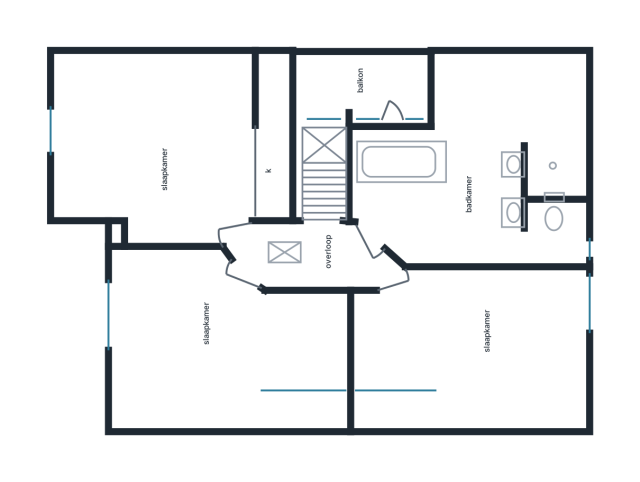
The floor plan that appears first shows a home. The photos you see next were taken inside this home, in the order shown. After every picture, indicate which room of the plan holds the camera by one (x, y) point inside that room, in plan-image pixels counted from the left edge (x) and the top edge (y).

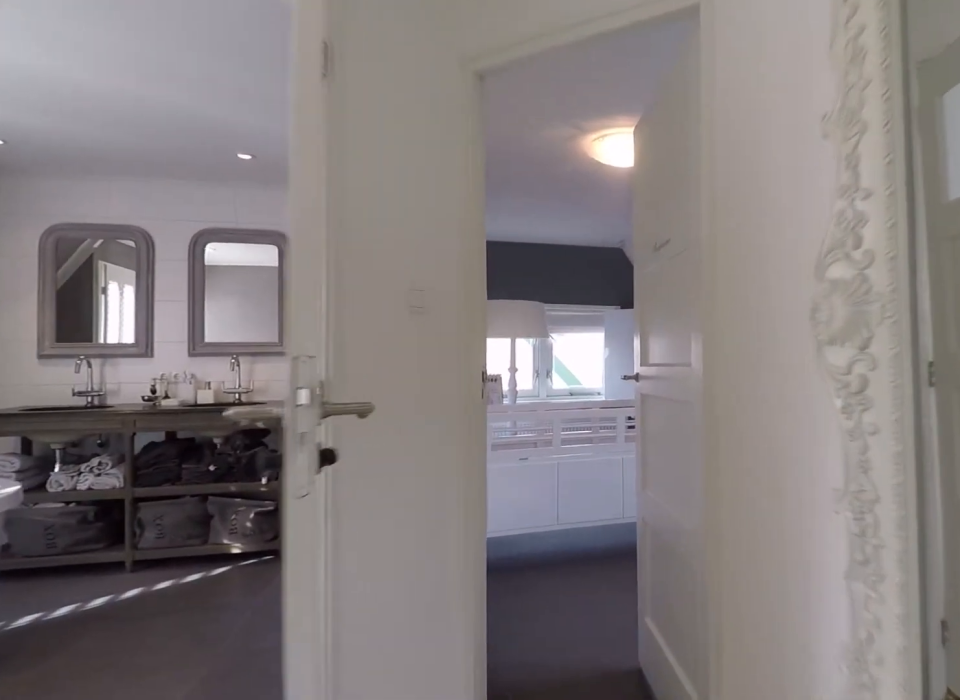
(312, 255)
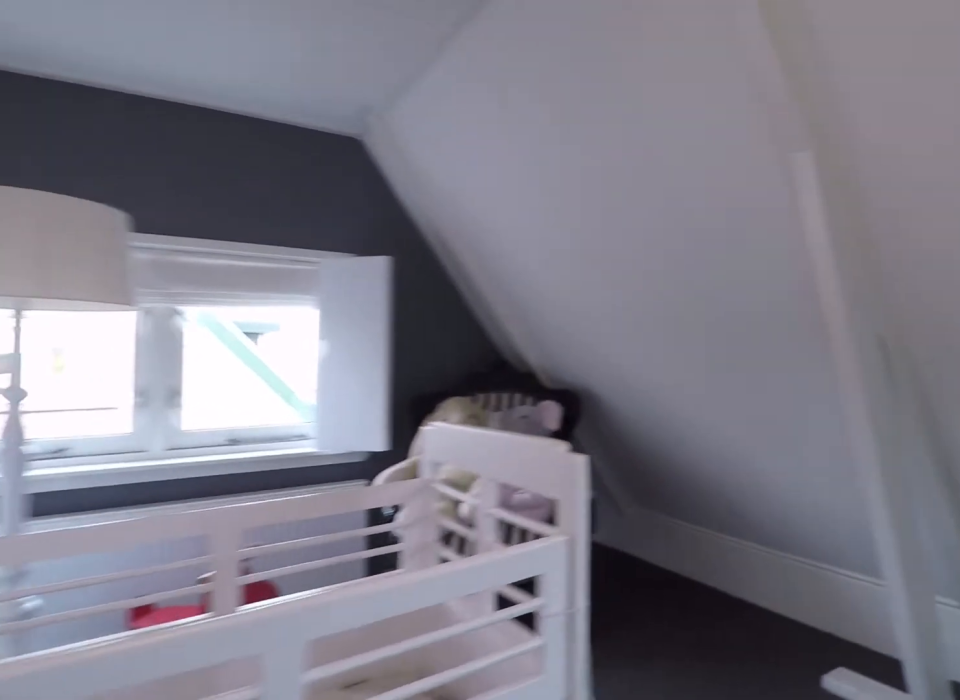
(477, 325)
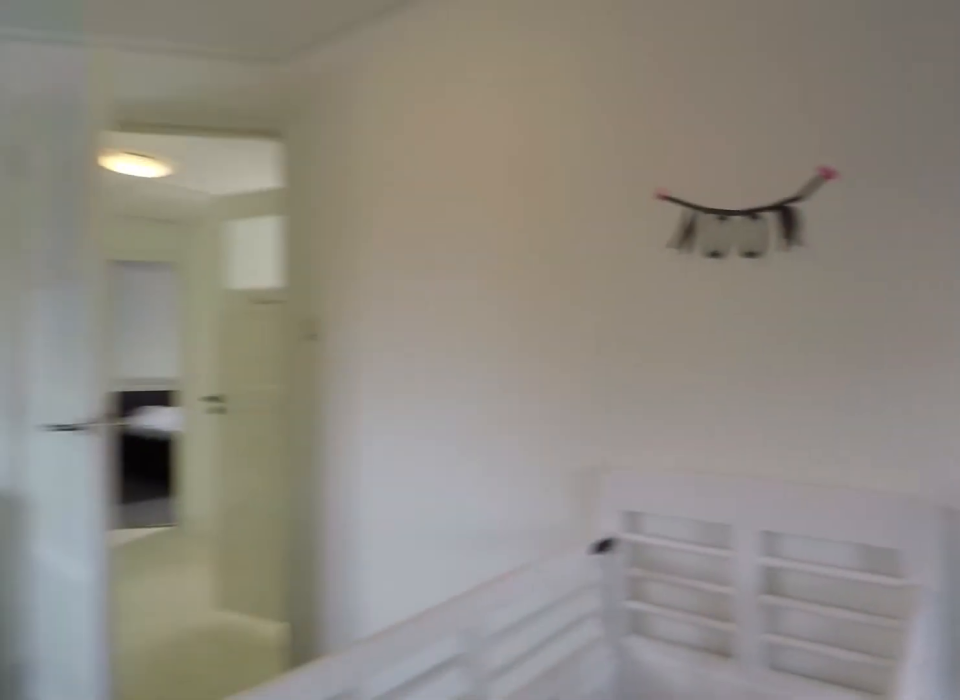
(477, 325)
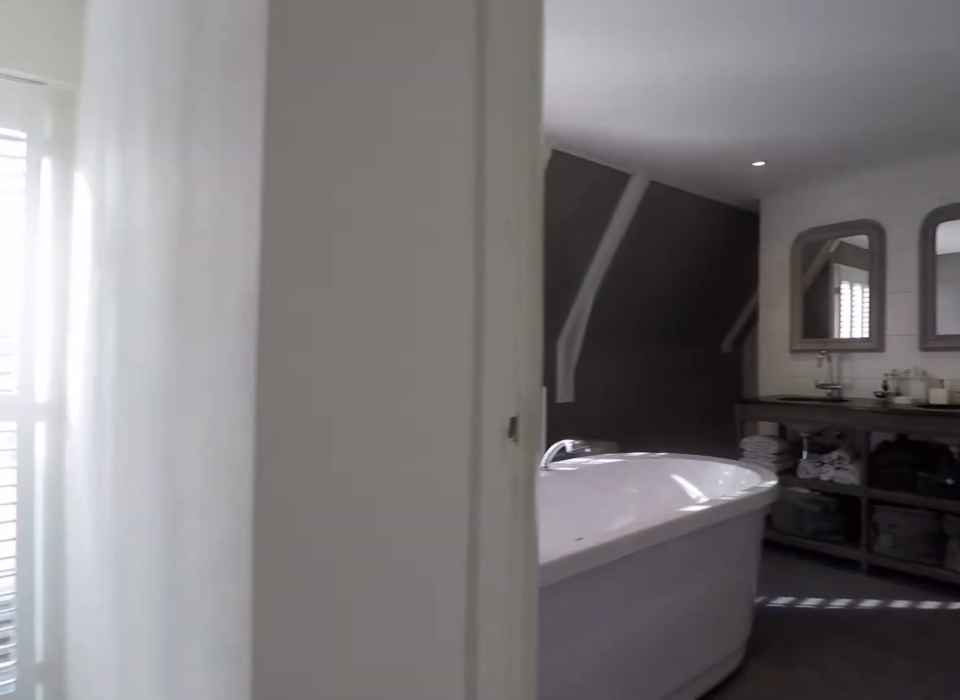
(311, 255)
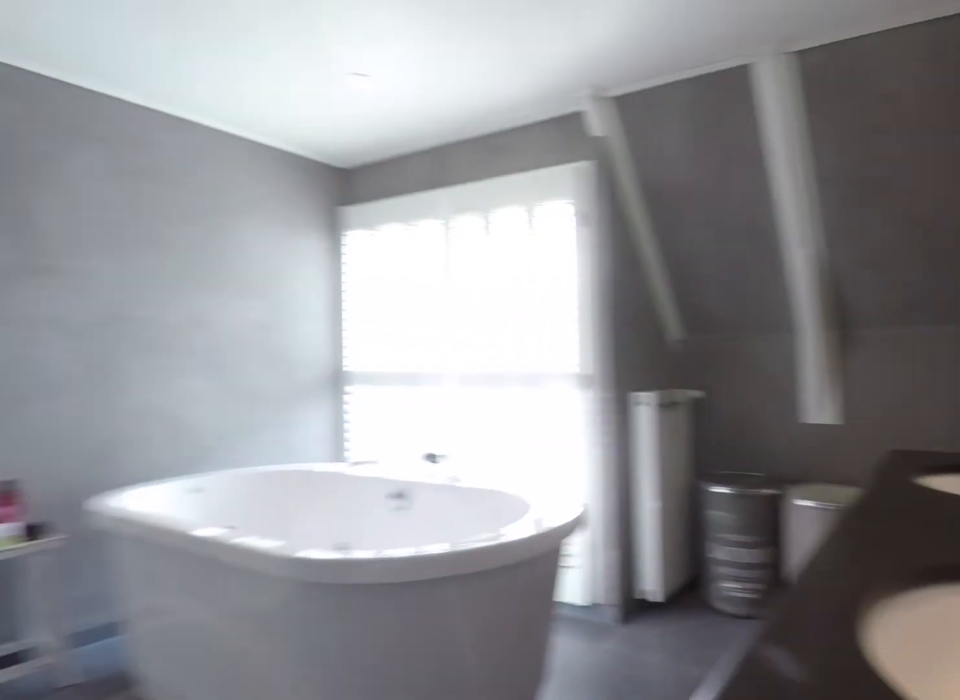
(492, 173)
